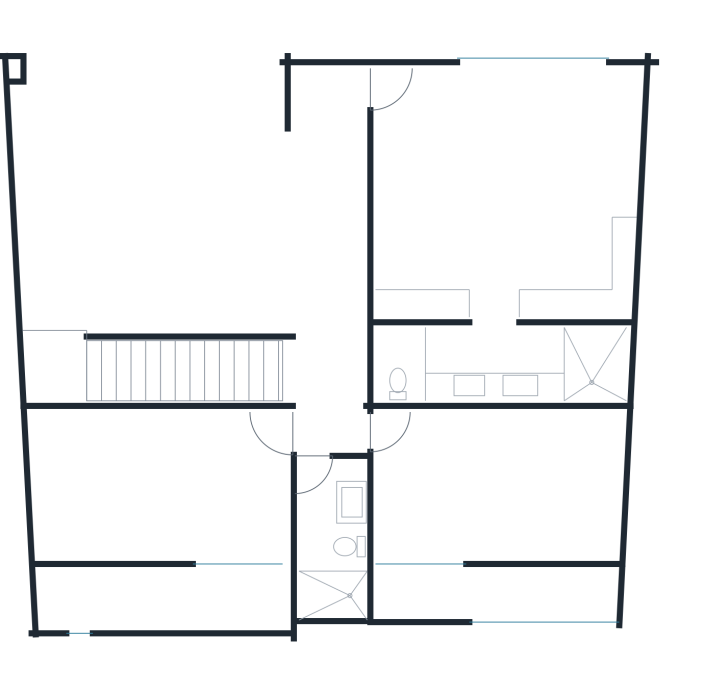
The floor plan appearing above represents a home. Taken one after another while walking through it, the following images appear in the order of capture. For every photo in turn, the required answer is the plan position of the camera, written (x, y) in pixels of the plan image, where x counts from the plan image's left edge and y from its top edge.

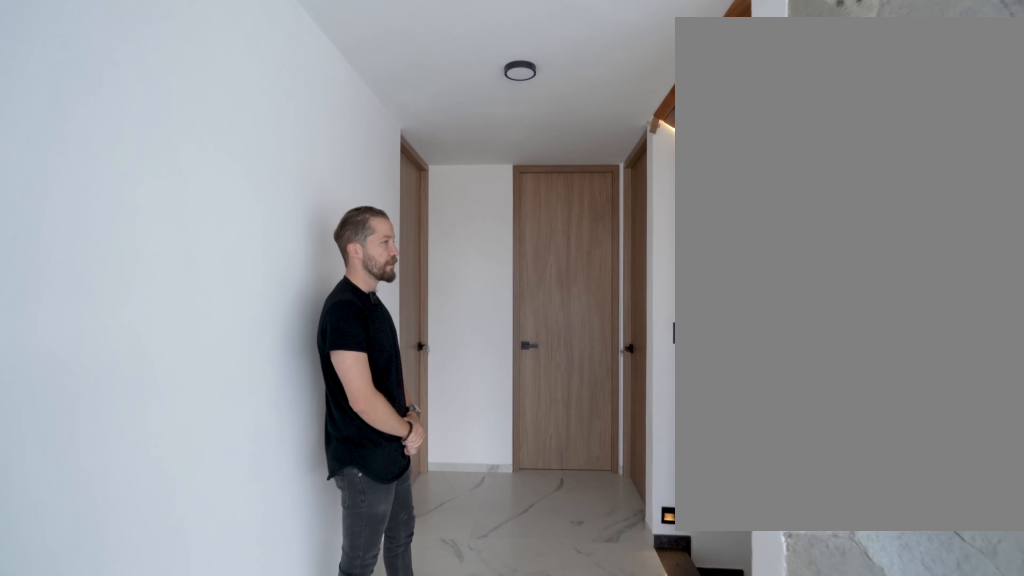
(333, 313)
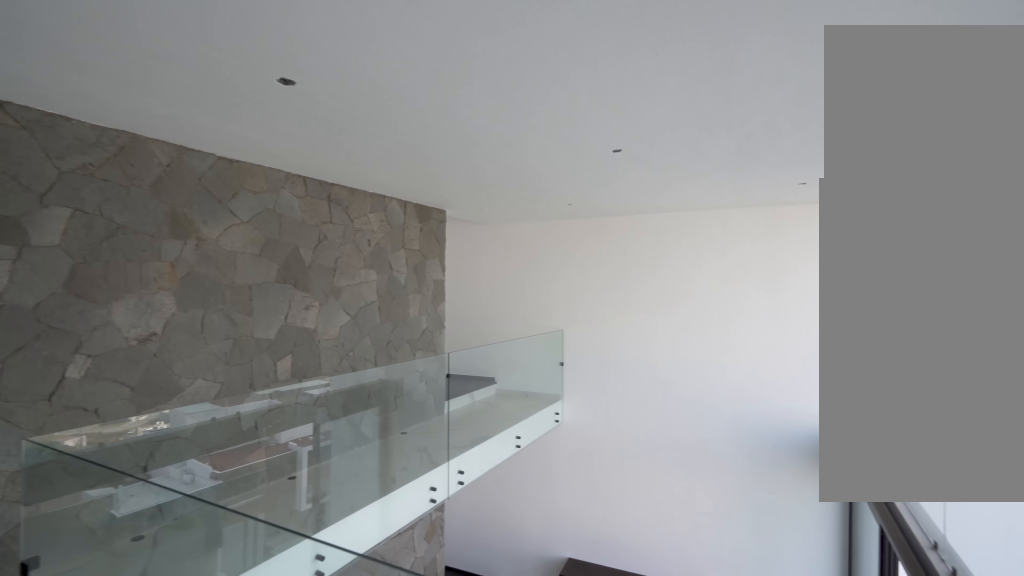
(323, 219)
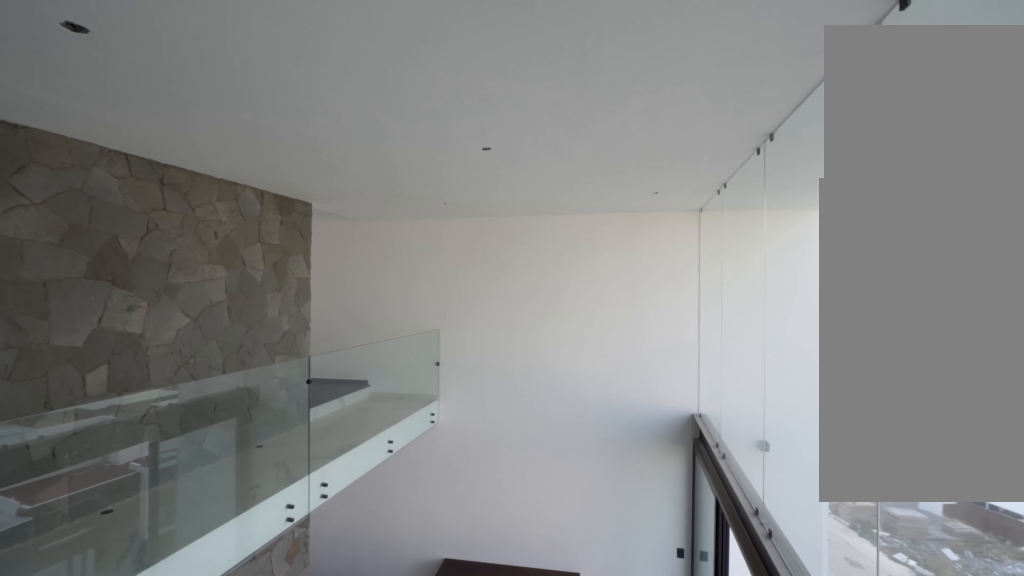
(312, 192)
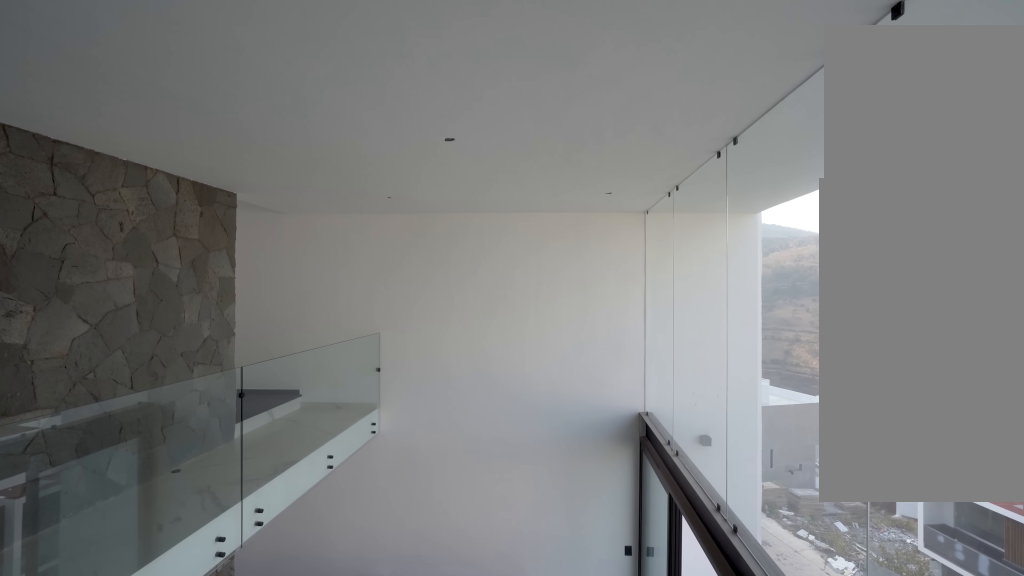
(305, 173)
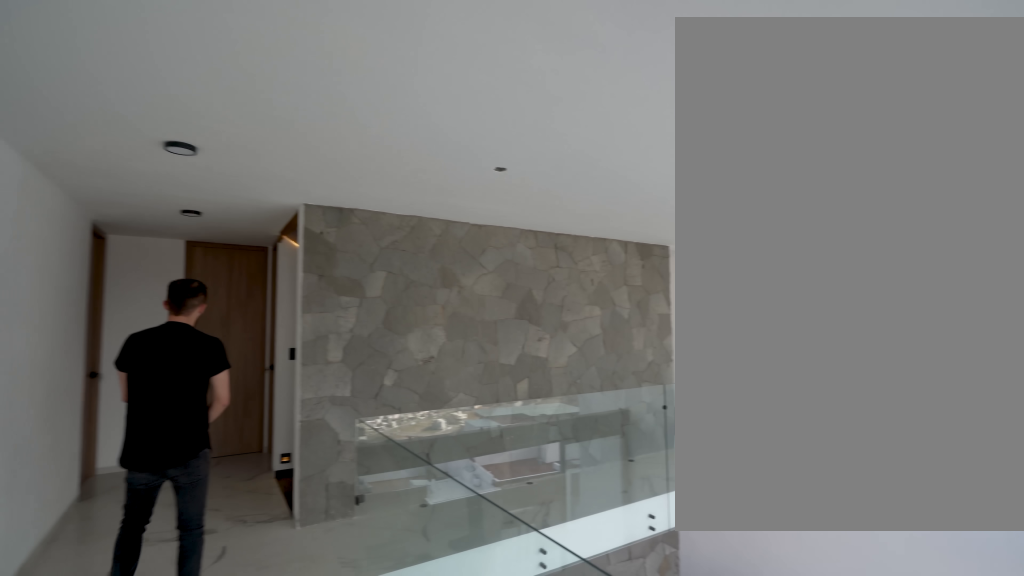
(300, 169)
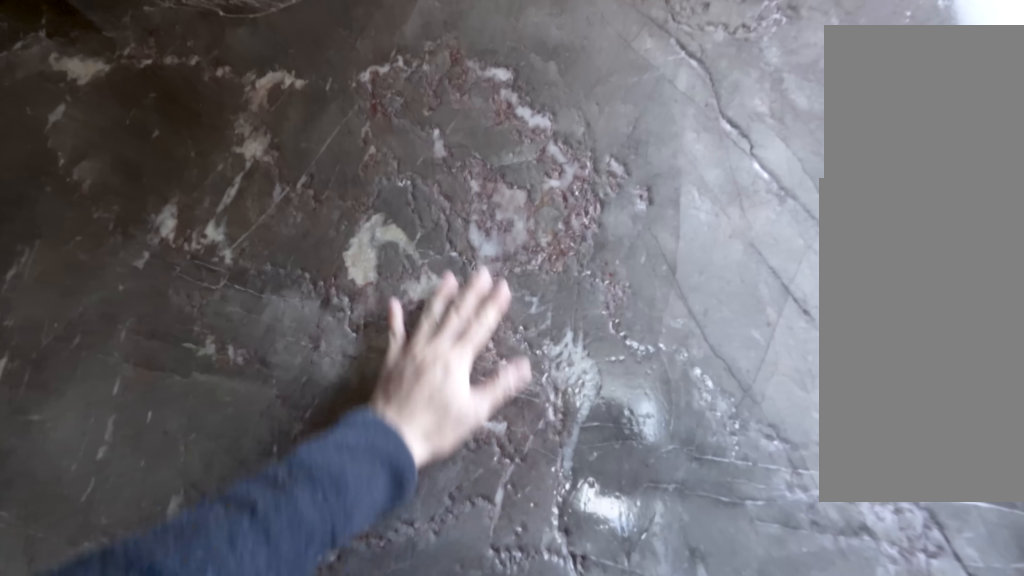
(318, 572)
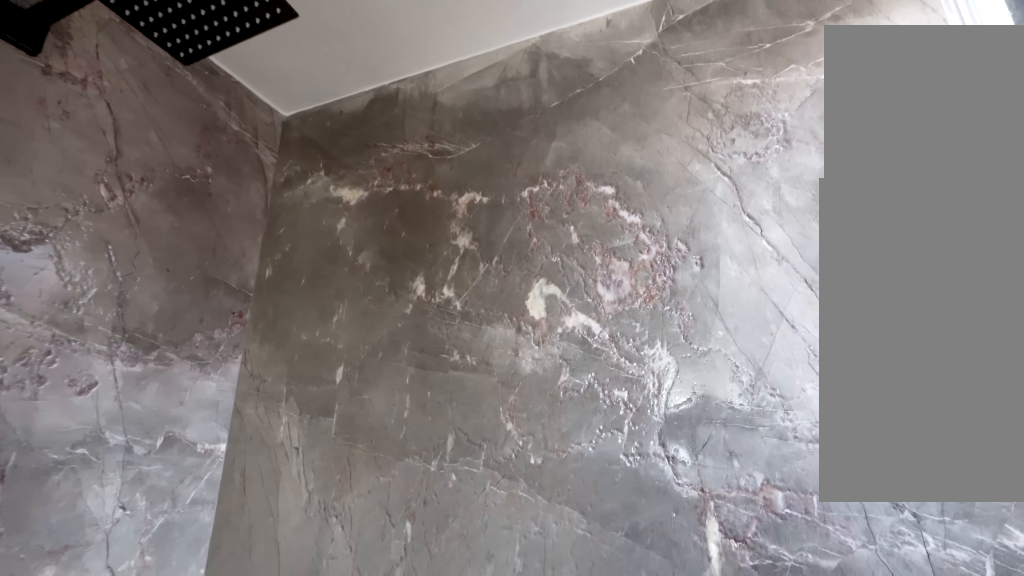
(324, 589)
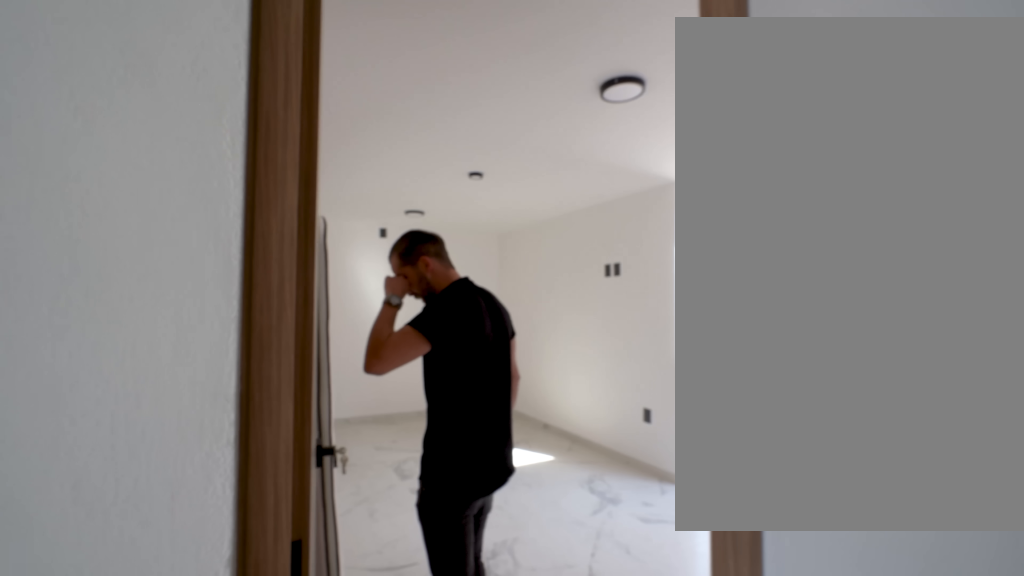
(316, 446)
